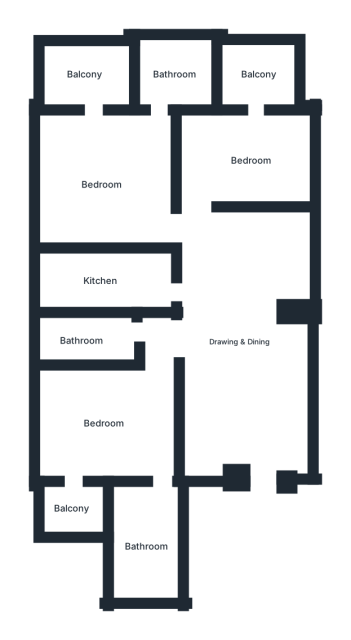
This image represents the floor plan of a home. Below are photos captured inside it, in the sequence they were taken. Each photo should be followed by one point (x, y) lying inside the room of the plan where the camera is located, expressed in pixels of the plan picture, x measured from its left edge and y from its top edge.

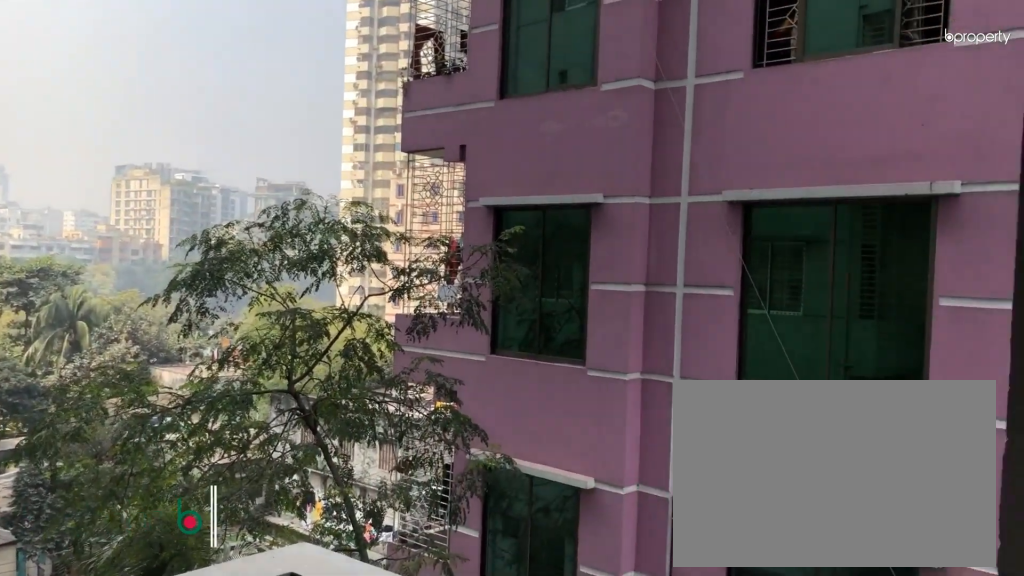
(74, 508)
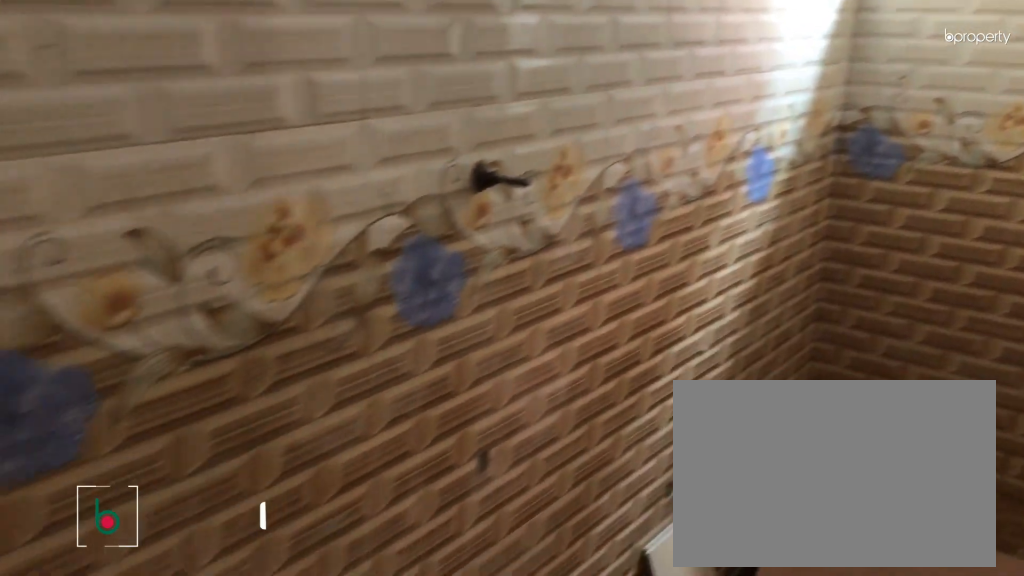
(81, 340)
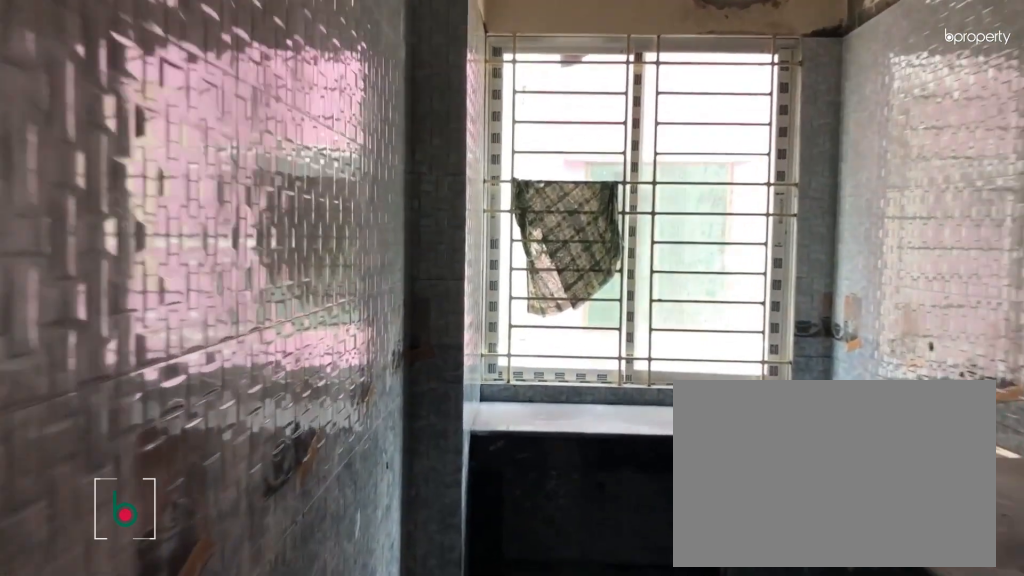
(100, 281)
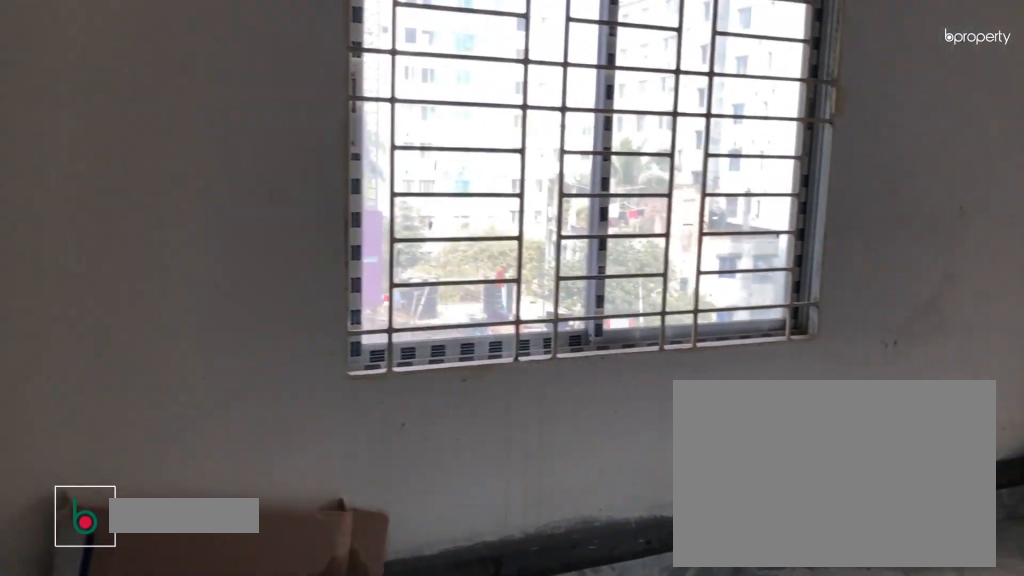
(101, 185)
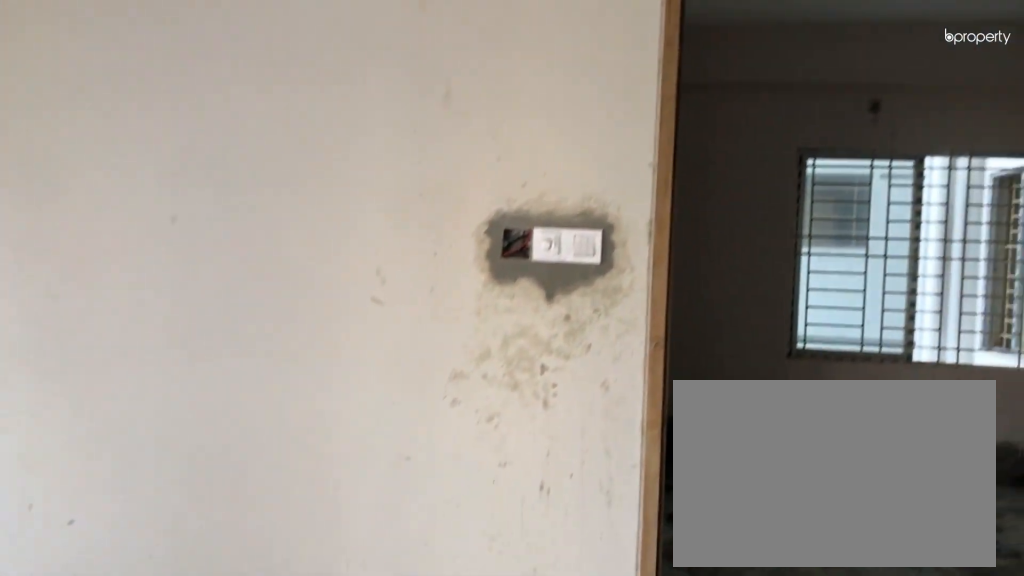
(101, 185)
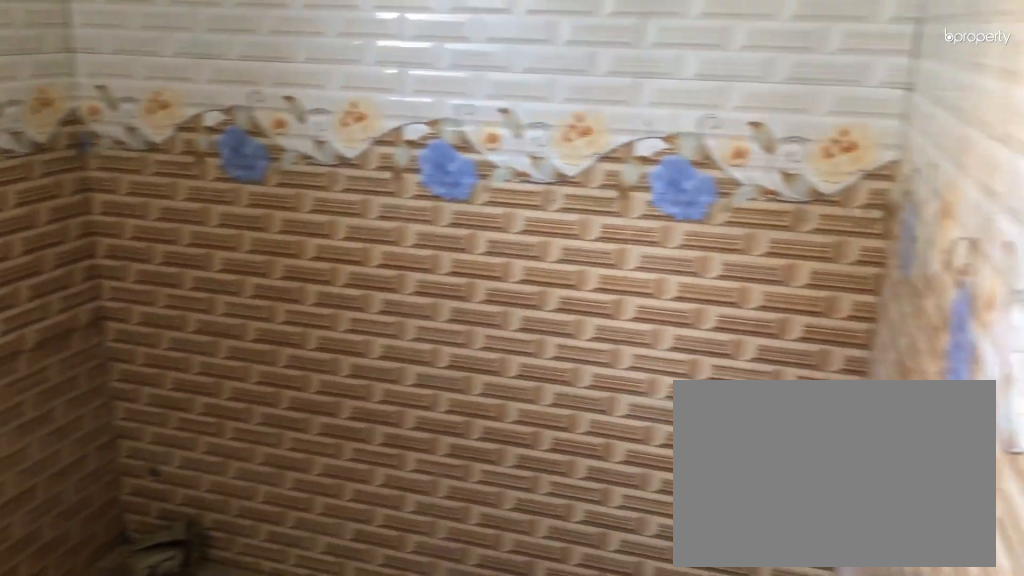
(176, 73)
